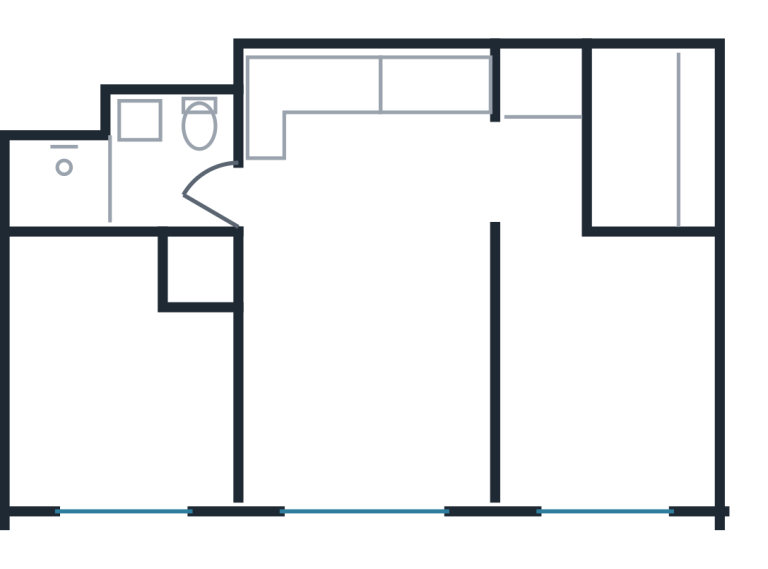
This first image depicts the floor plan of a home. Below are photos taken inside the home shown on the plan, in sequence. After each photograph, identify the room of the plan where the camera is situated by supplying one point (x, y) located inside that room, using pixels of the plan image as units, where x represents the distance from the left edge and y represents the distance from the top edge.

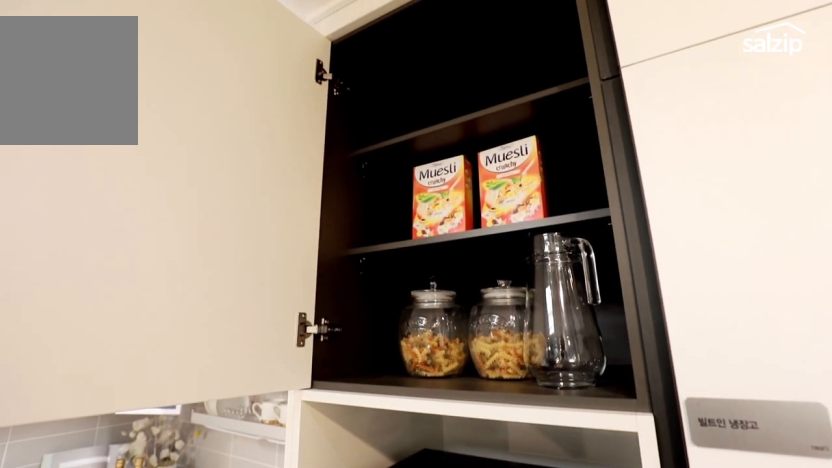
(384, 153)
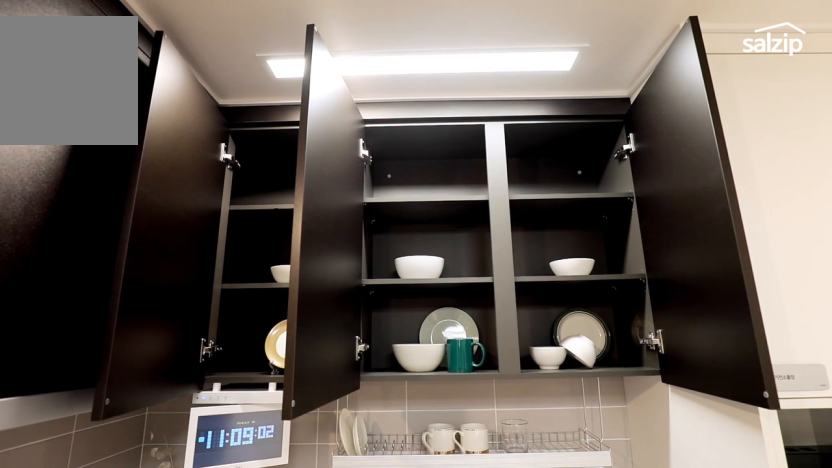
(392, 155)
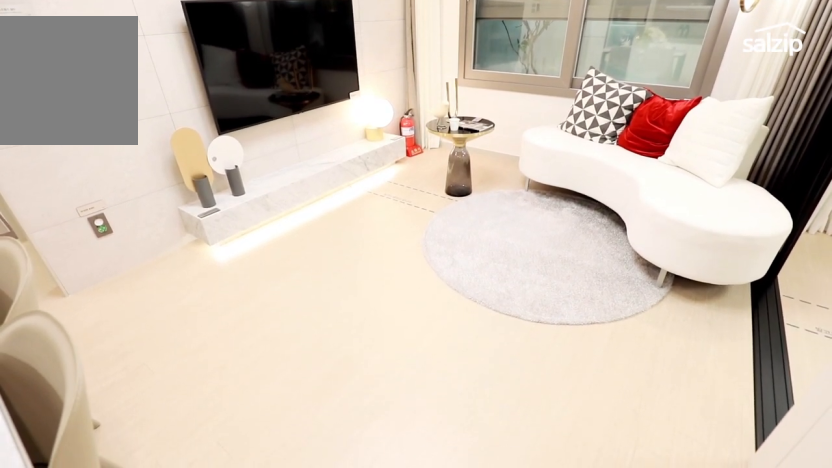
(369, 371)
